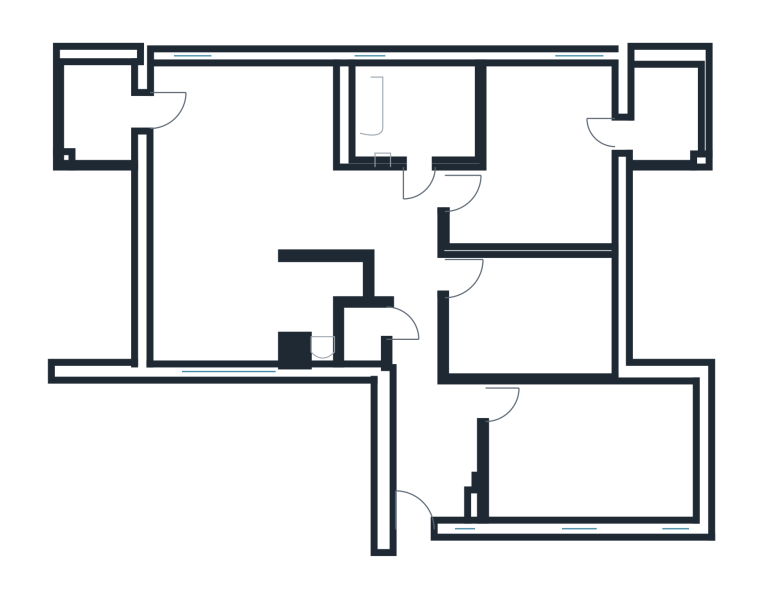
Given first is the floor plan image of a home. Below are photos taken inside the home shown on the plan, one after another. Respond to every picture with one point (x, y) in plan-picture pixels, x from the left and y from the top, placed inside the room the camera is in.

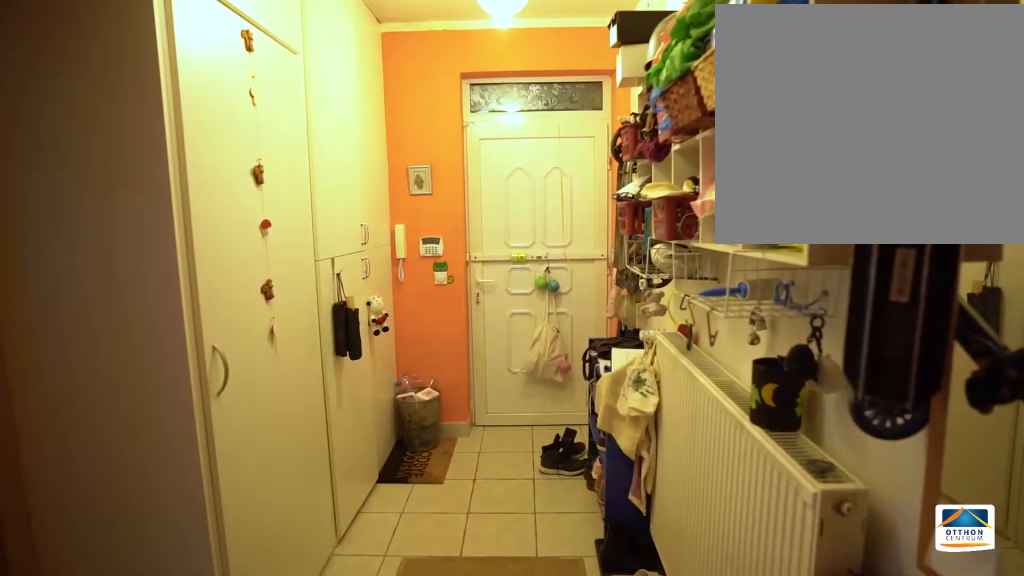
(418, 421)
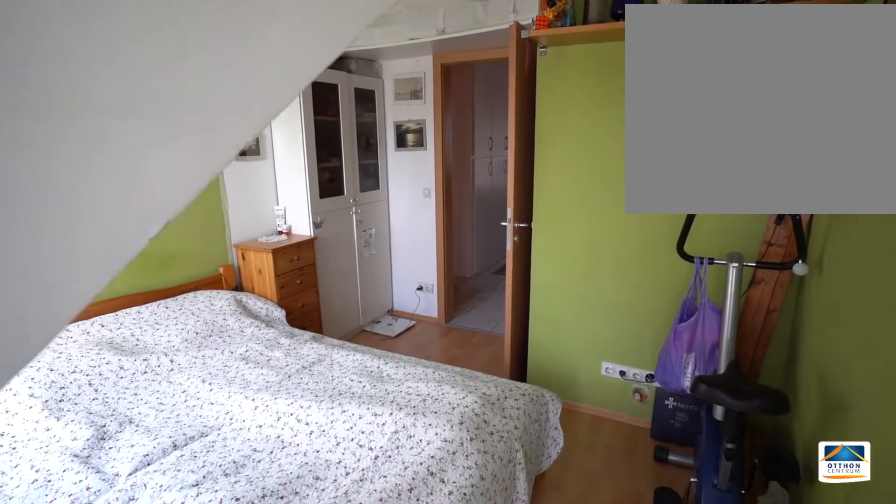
(555, 148)
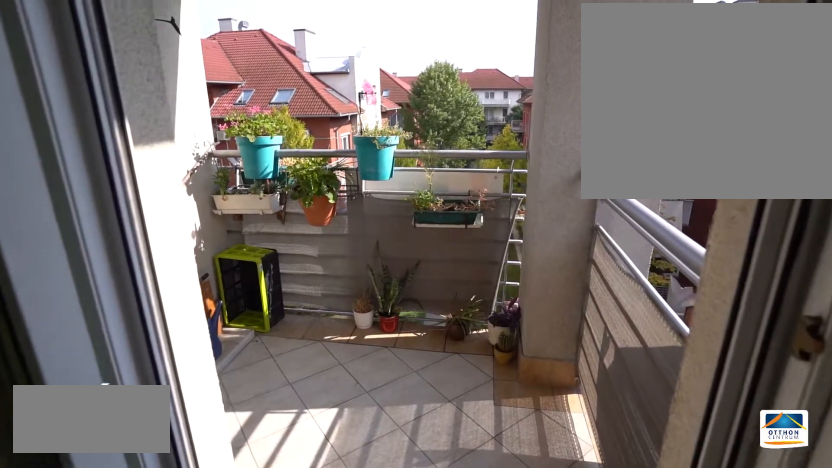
(669, 114)
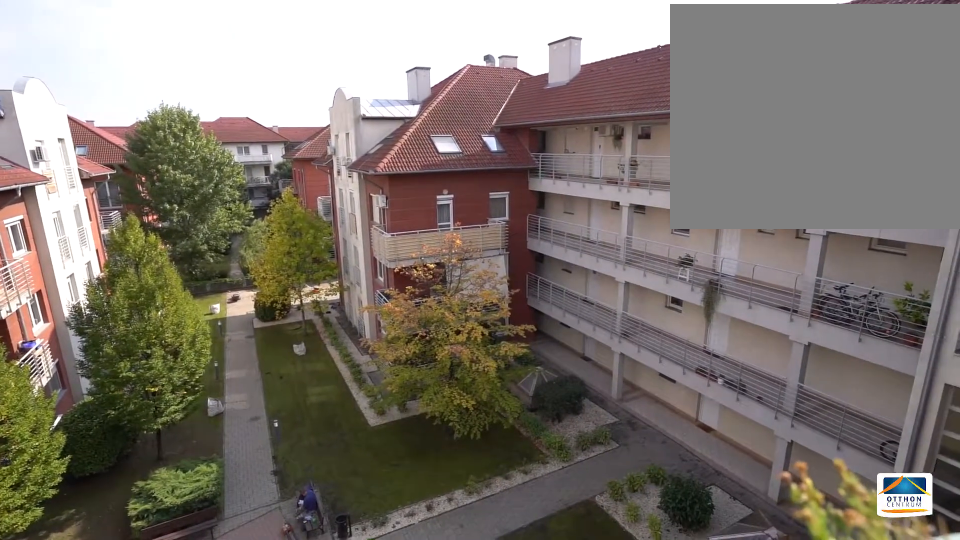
(668, 114)
